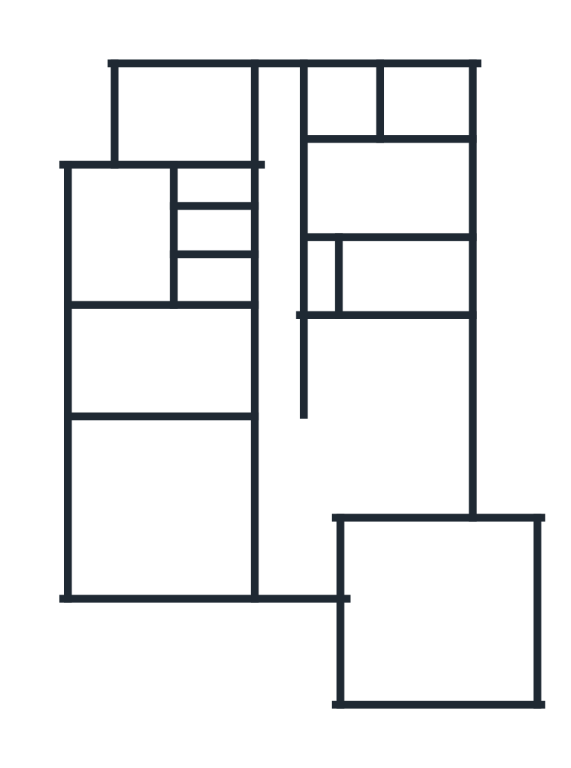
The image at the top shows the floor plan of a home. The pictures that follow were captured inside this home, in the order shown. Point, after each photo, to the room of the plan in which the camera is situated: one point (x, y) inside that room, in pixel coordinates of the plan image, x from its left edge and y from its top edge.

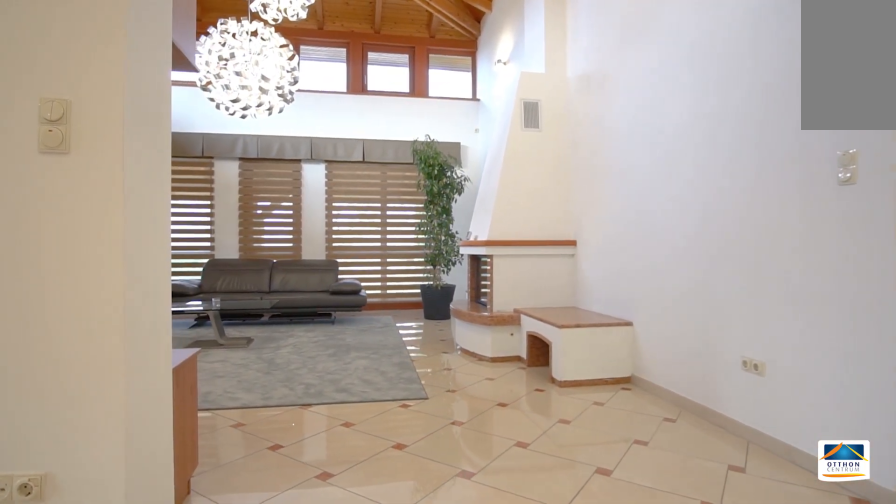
(166, 514)
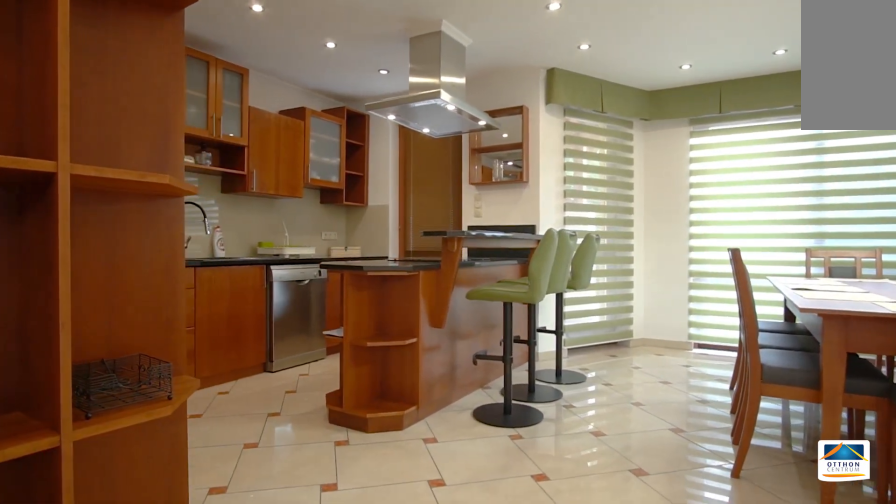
(397, 427)
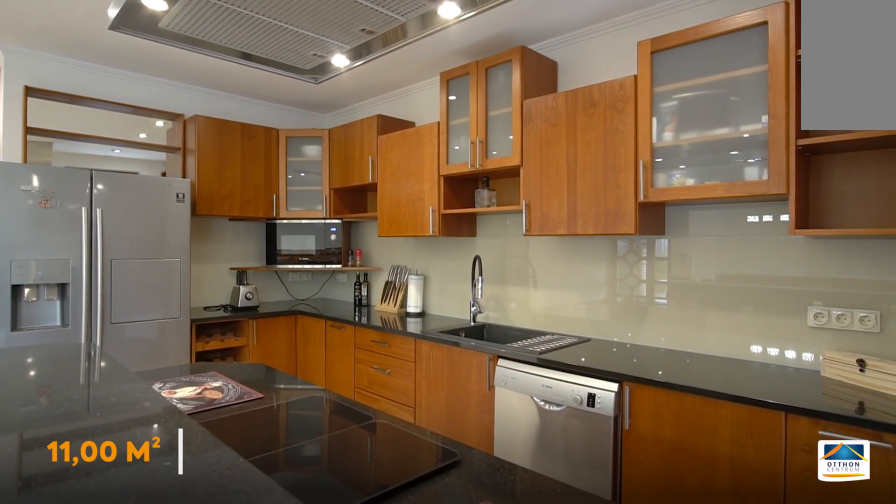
(389, 361)
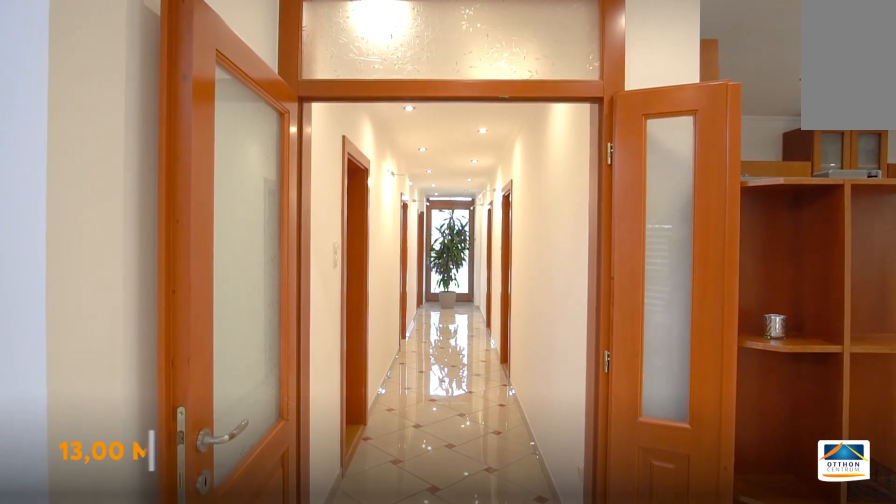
(285, 321)
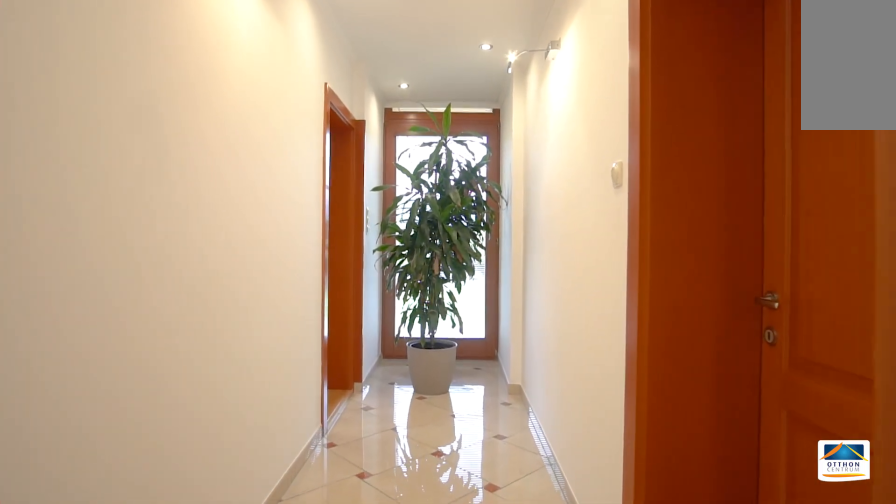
(284, 321)
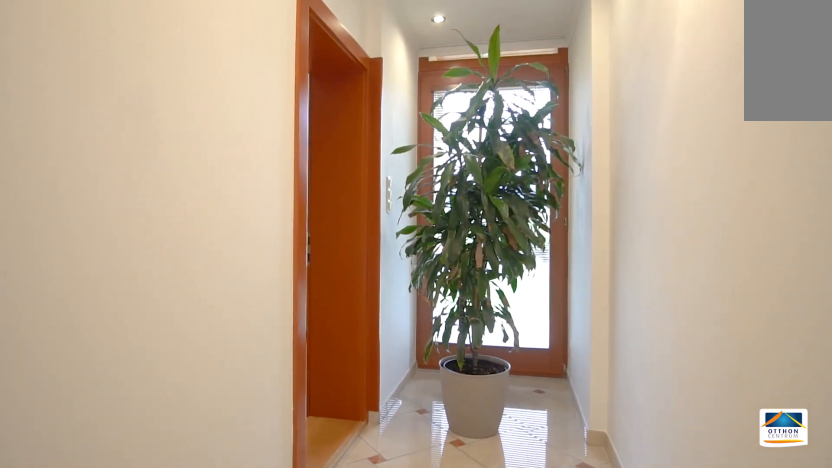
(285, 322)
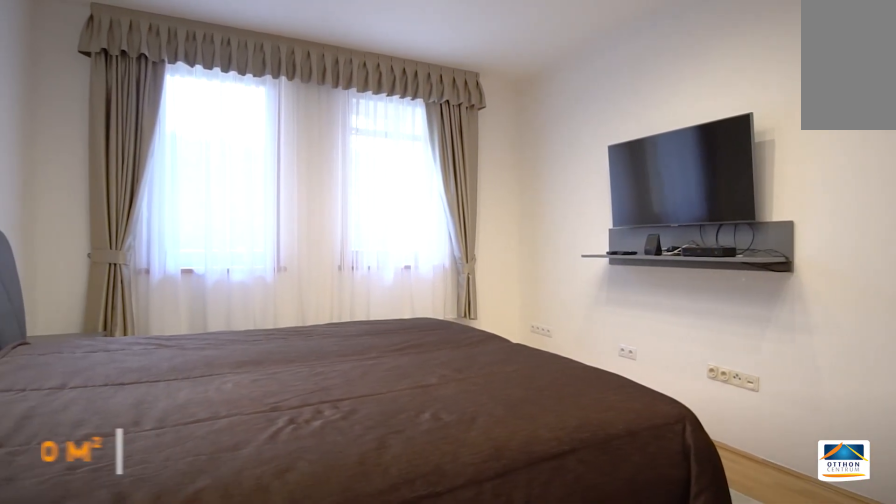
(162, 361)
